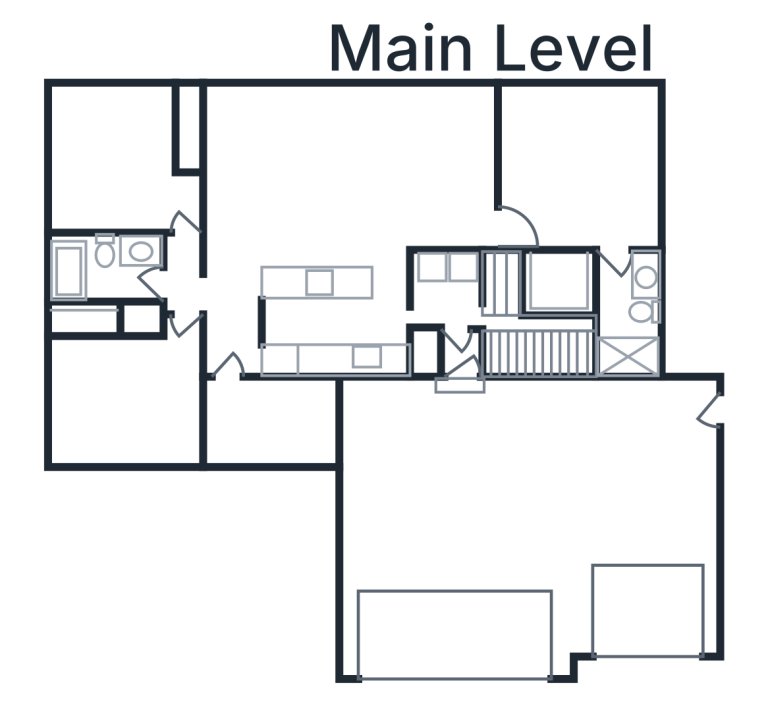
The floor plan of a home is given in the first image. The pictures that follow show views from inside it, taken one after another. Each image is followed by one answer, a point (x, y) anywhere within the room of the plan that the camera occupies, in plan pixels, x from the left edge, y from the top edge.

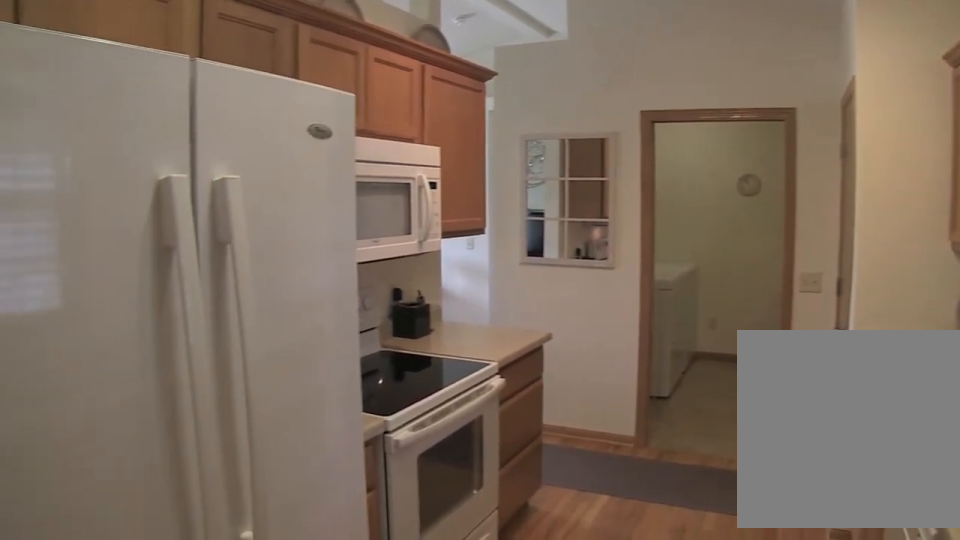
(335, 323)
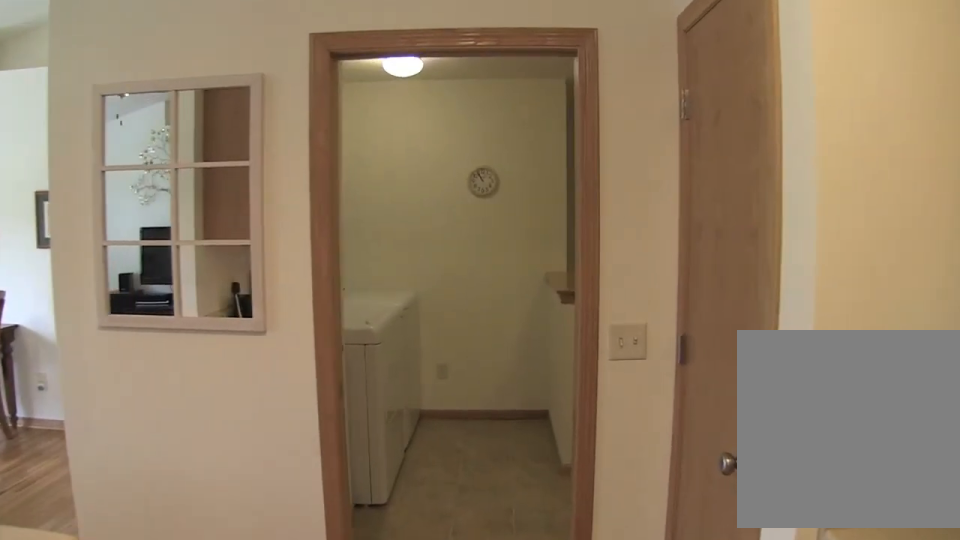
(335, 323)
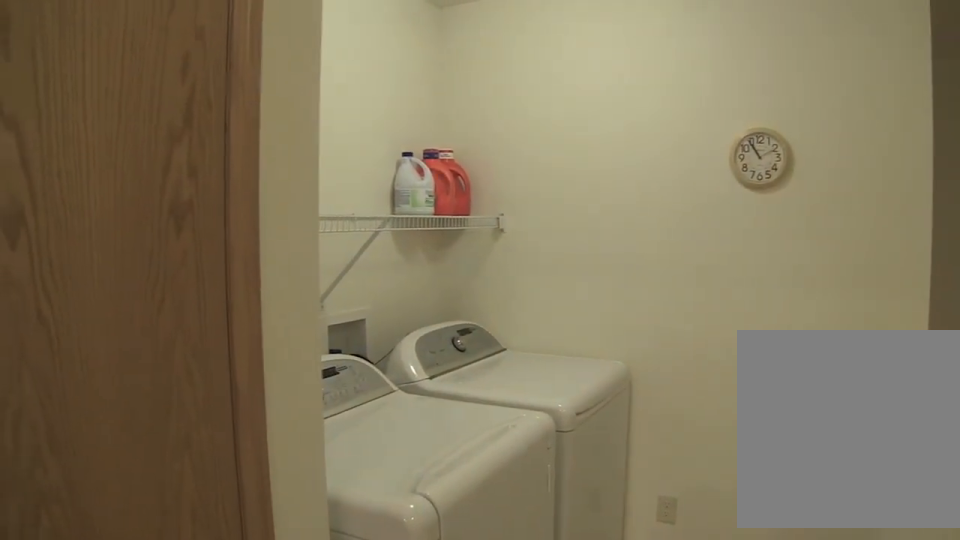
(450, 306)
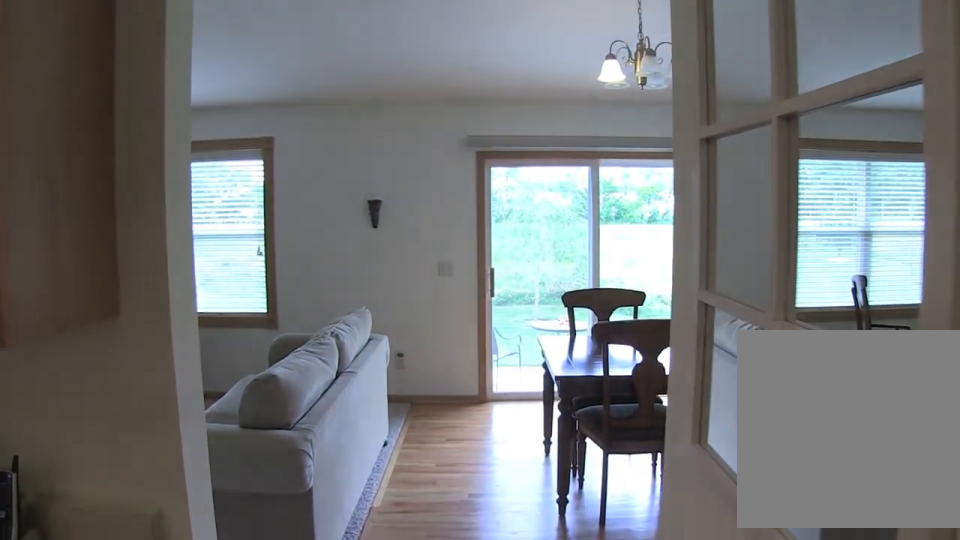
(451, 167)
